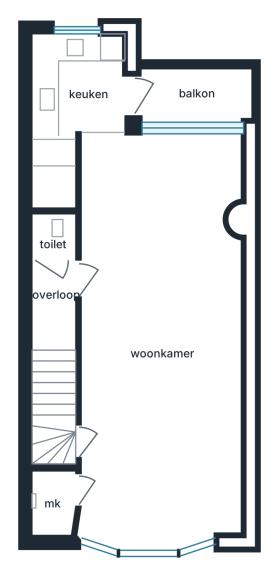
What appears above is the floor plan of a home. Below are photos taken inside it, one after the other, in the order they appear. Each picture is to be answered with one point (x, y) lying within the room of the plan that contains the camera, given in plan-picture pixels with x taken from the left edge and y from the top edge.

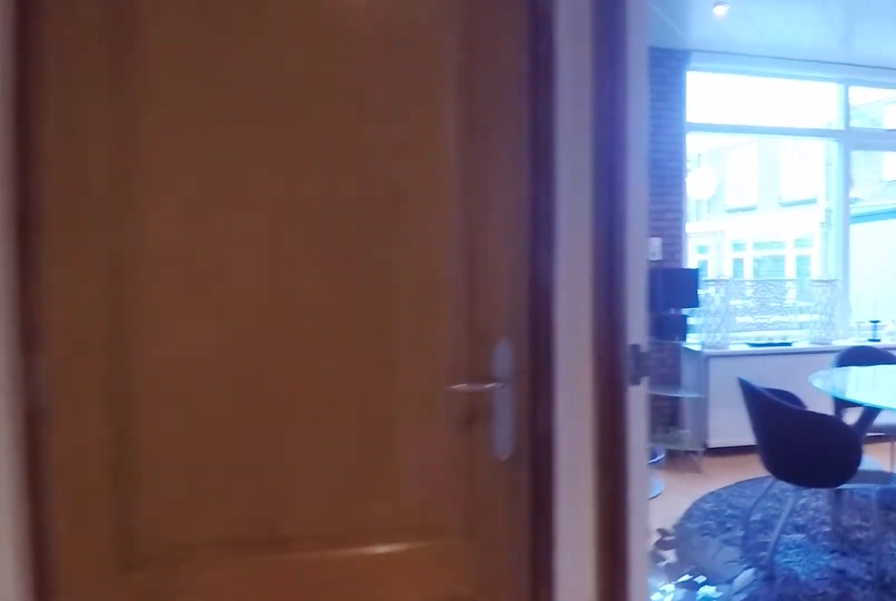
(53, 305)
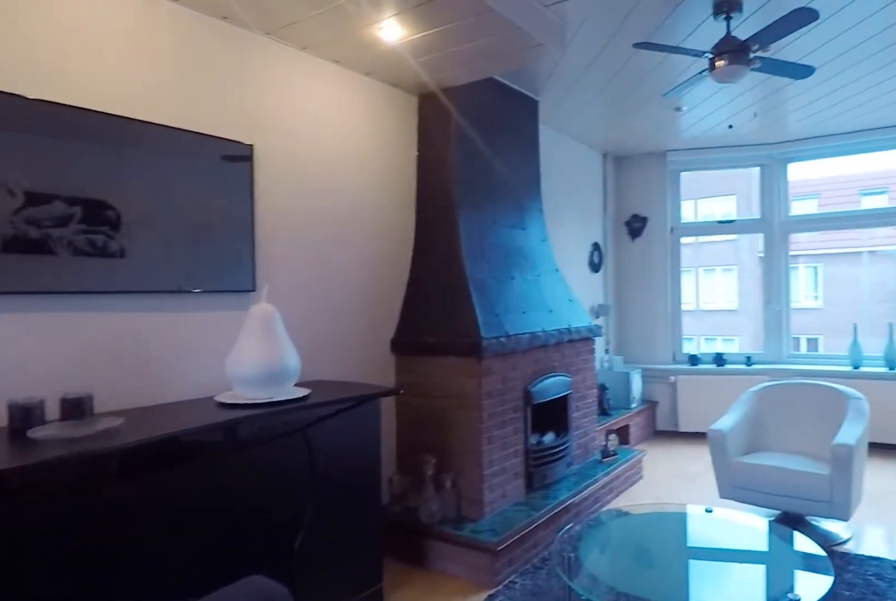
(154, 343)
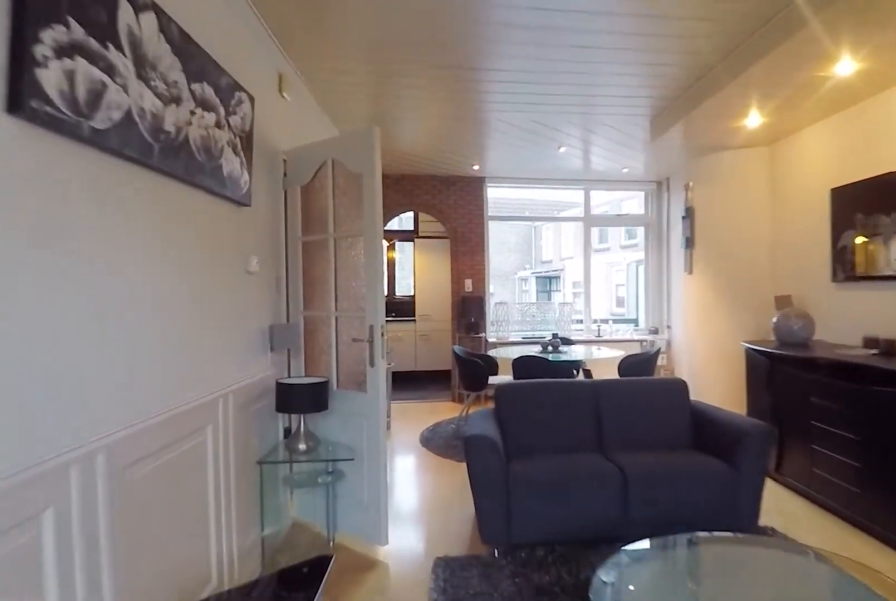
(154, 343)
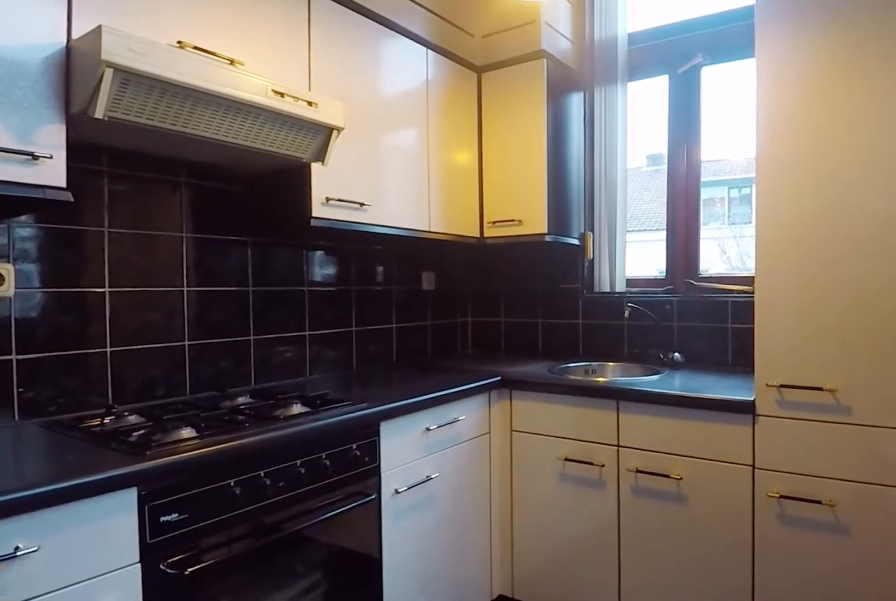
(72, 106)
